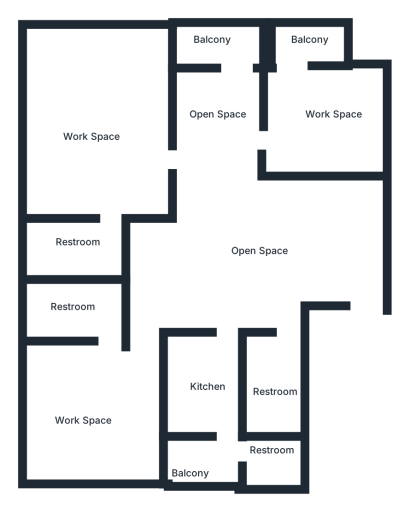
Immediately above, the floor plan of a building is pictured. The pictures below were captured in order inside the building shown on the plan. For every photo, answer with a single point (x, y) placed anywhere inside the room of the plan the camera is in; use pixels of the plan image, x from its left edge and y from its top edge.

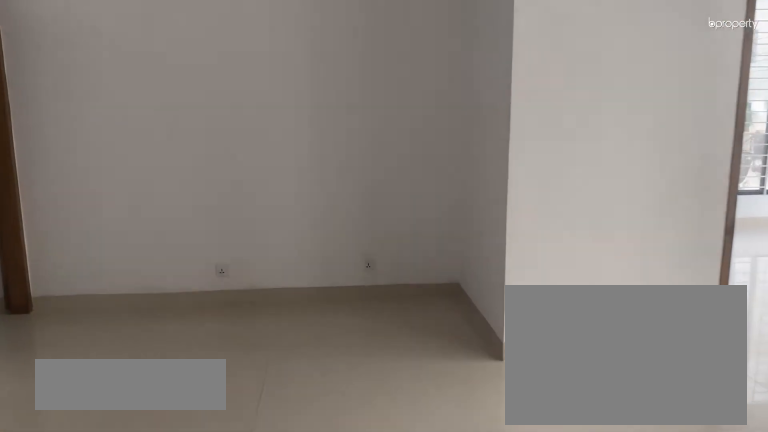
(243, 242)
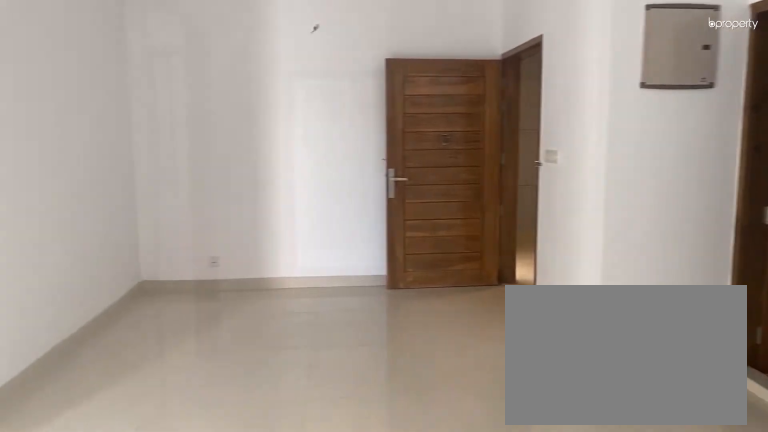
(234, 226)
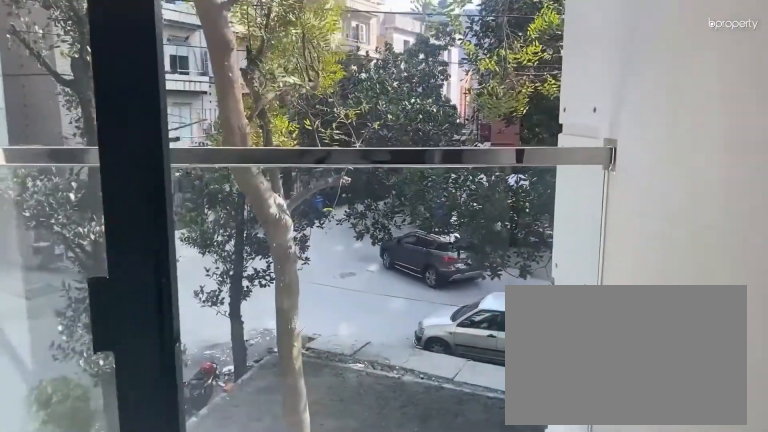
(225, 63)
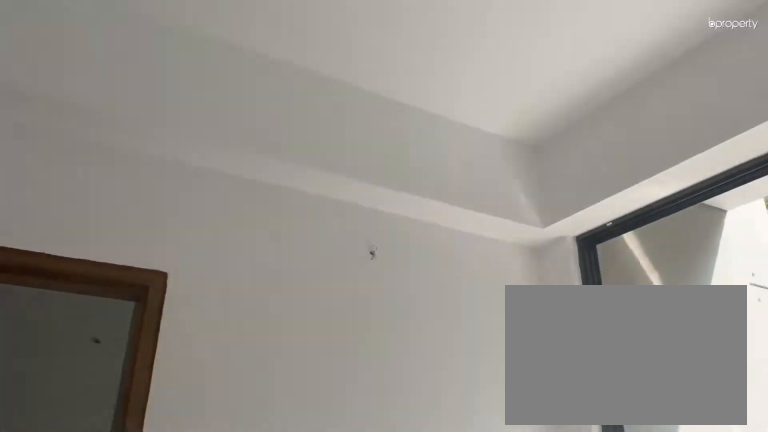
(323, 116)
